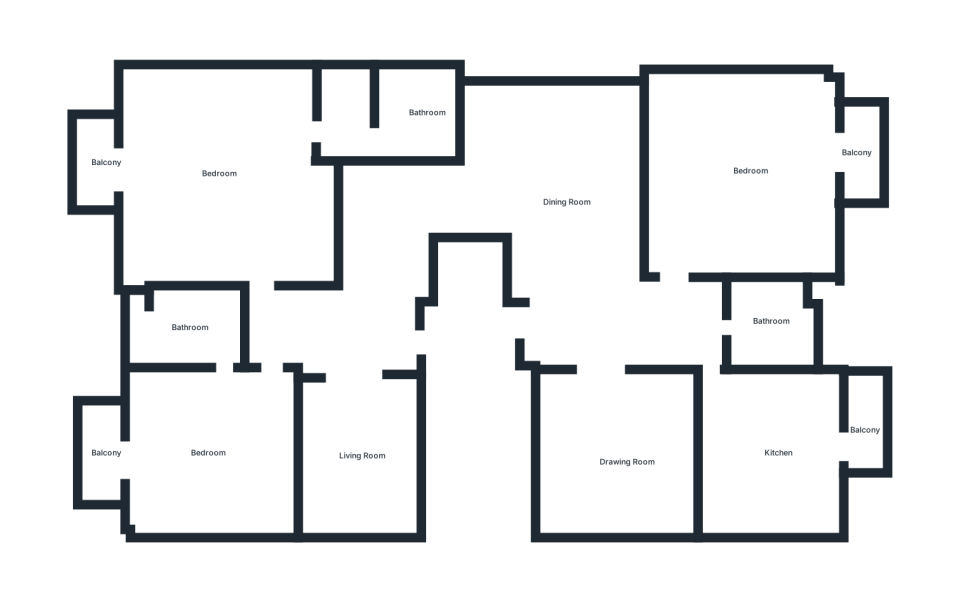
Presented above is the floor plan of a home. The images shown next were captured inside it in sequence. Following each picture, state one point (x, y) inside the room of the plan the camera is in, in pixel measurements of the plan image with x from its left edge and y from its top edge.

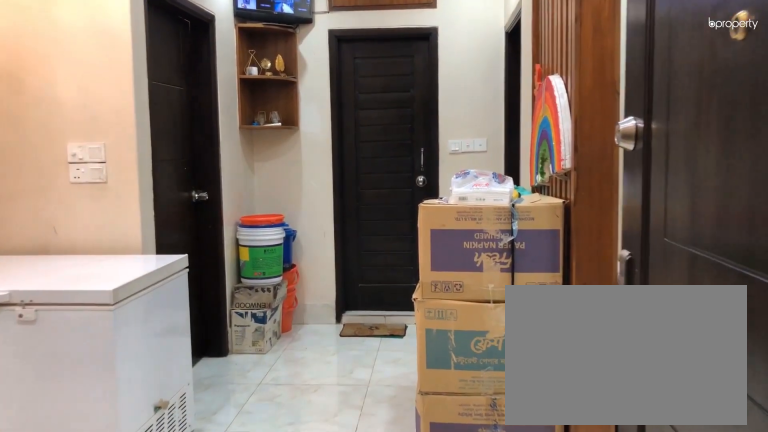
(597, 317)
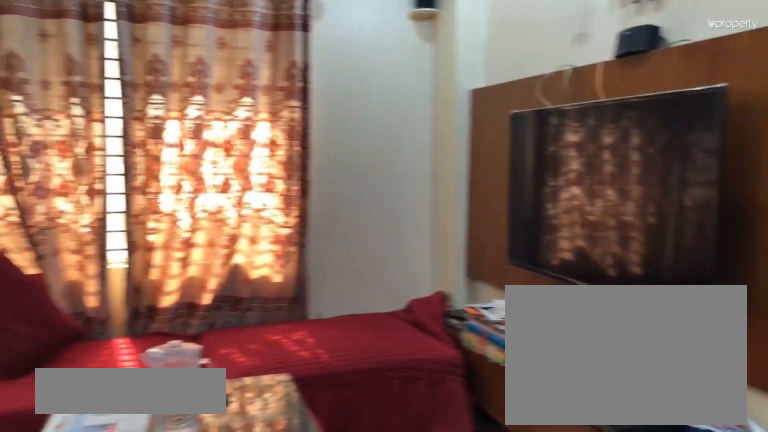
(613, 441)
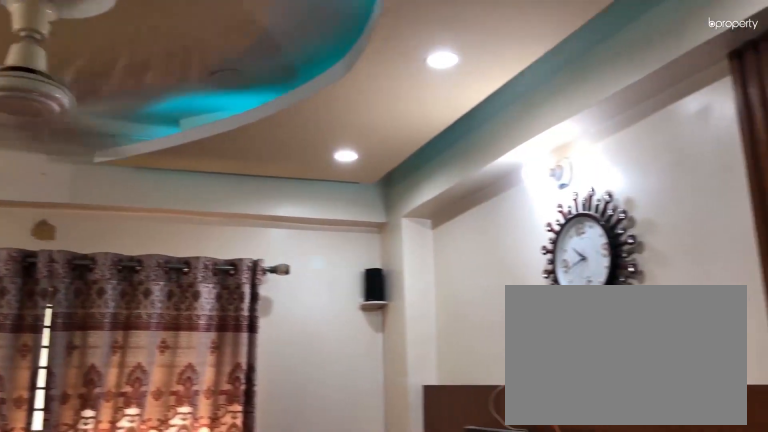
(609, 430)
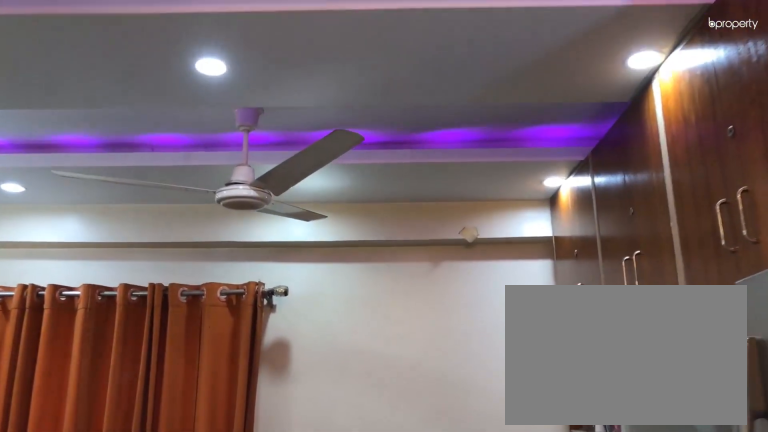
(558, 178)
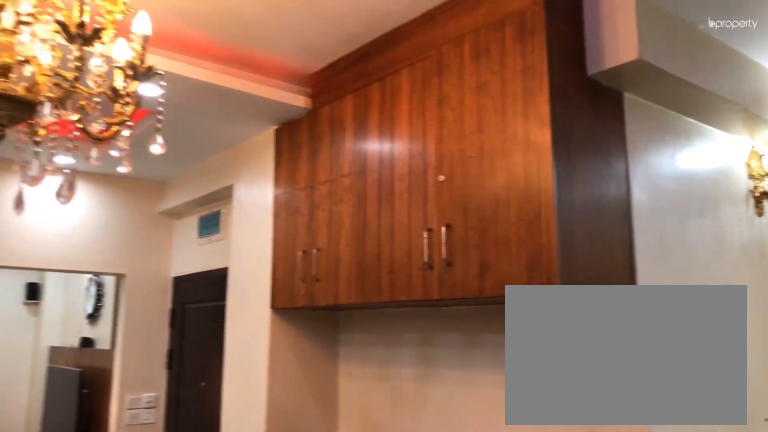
(553, 181)
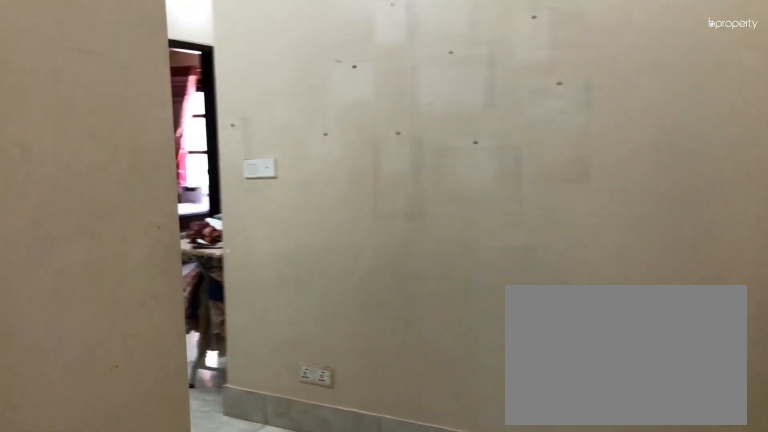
(387, 212)
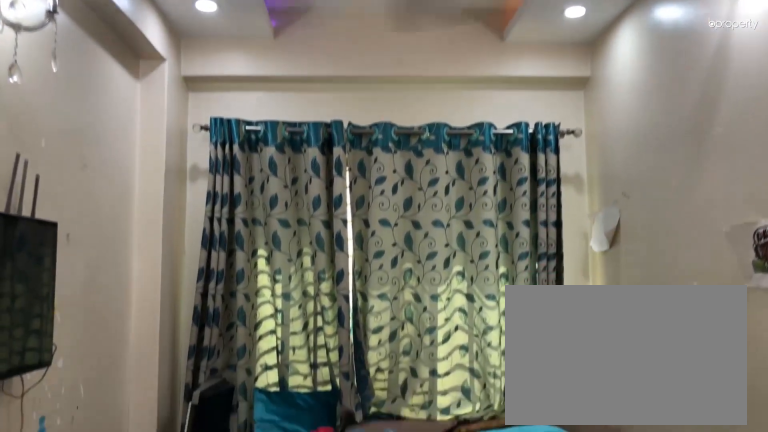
(358, 451)
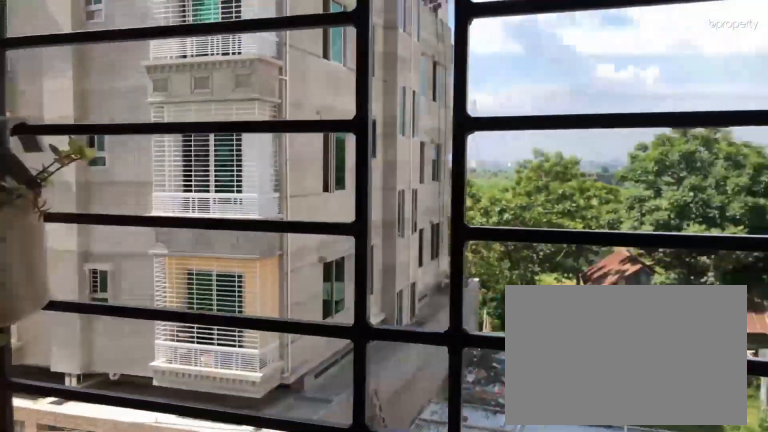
(102, 456)
